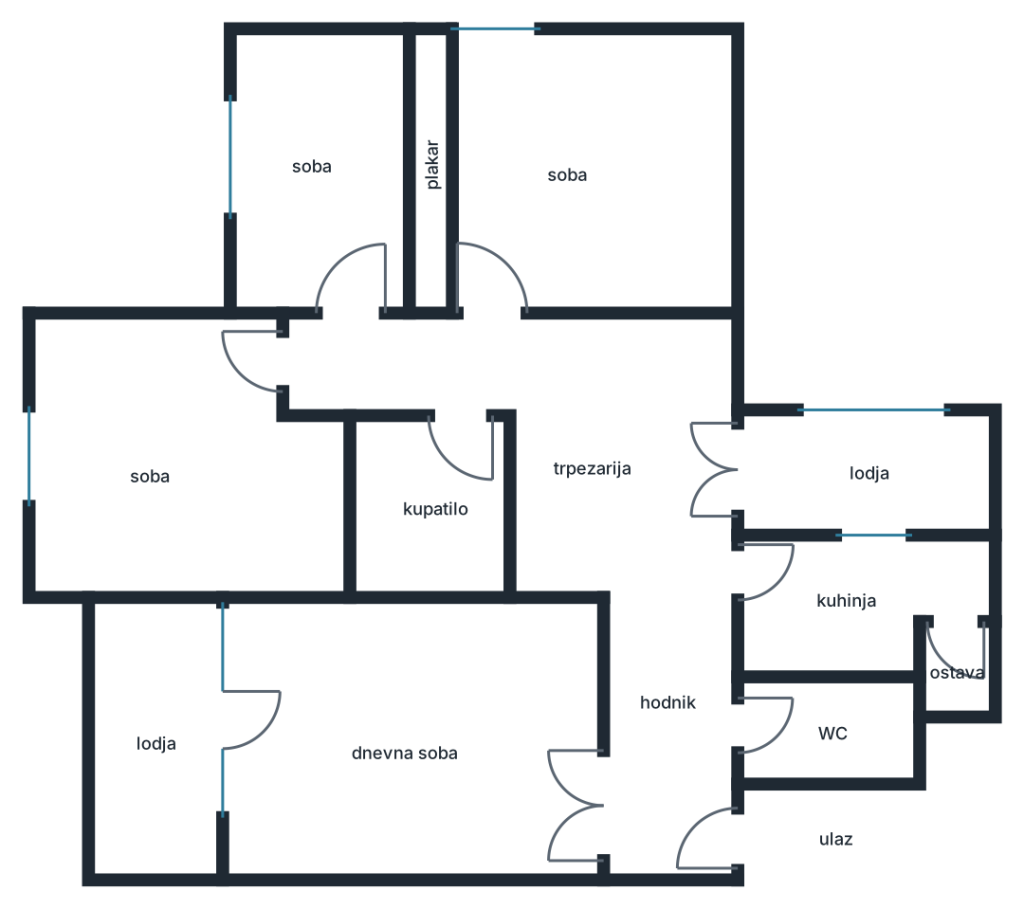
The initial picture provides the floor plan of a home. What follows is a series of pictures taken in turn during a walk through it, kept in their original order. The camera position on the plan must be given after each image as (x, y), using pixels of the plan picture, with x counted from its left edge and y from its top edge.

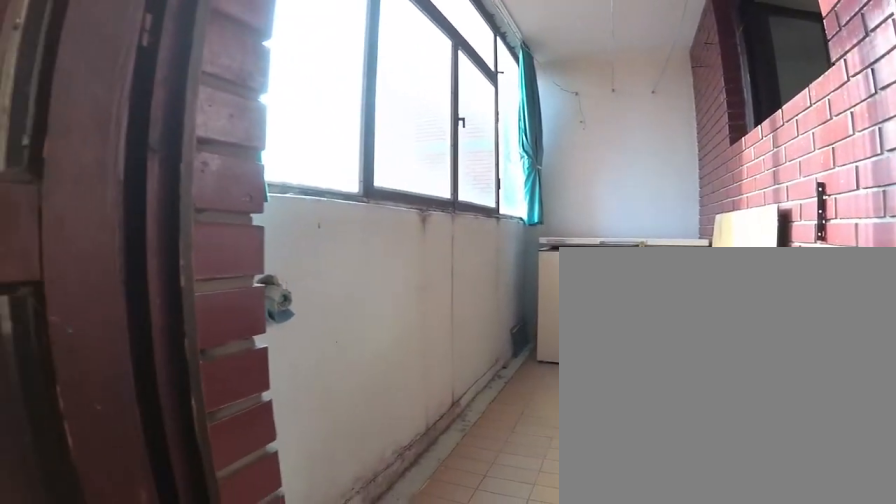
(735, 457)
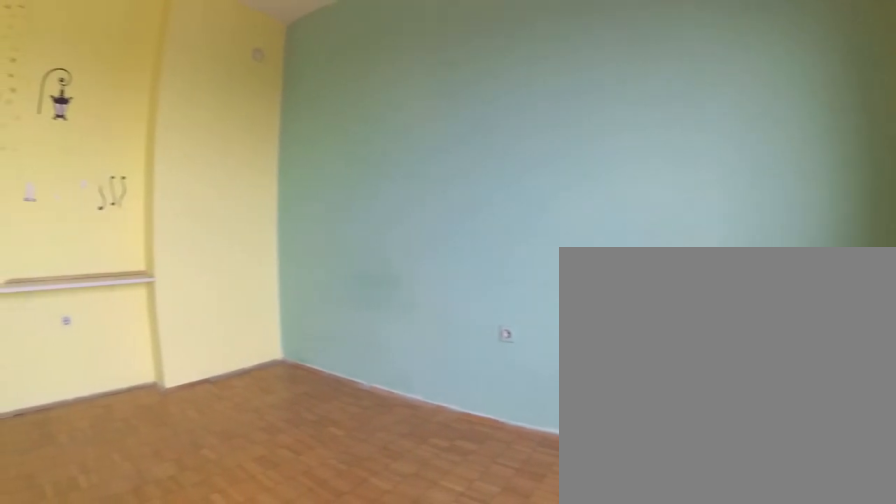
(70, 383)
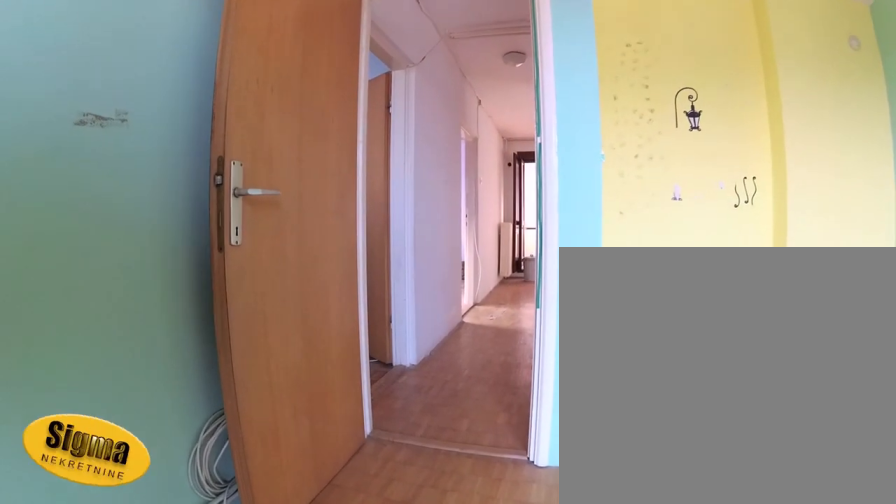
(89, 390)
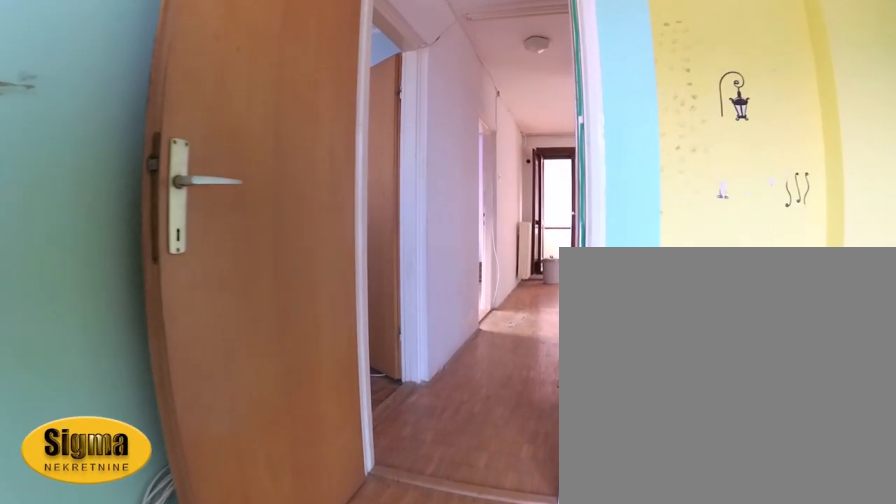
(132, 385)
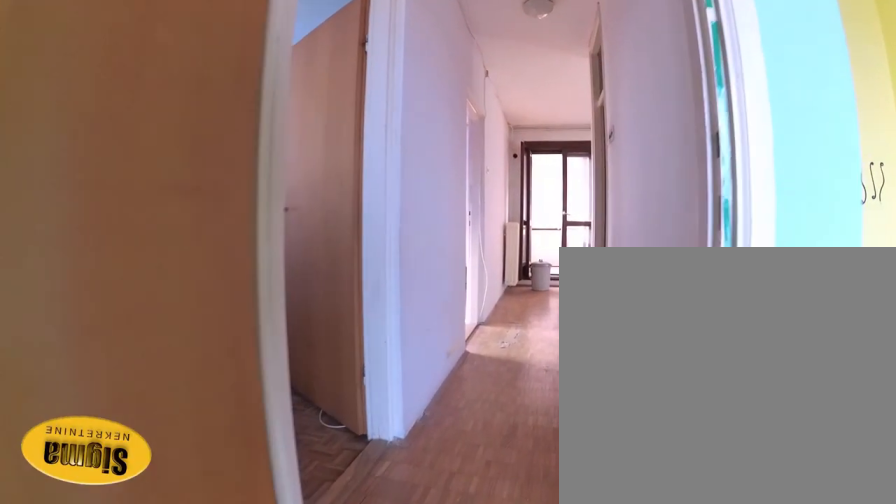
(212, 376)
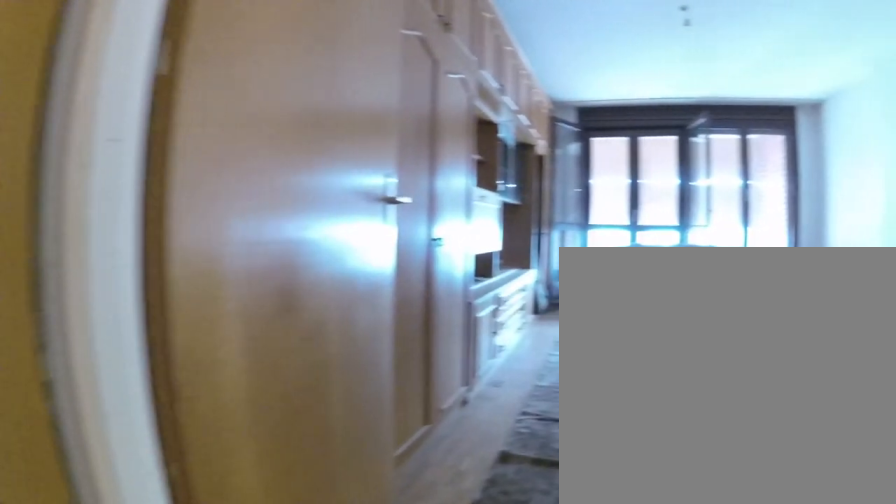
(631, 783)
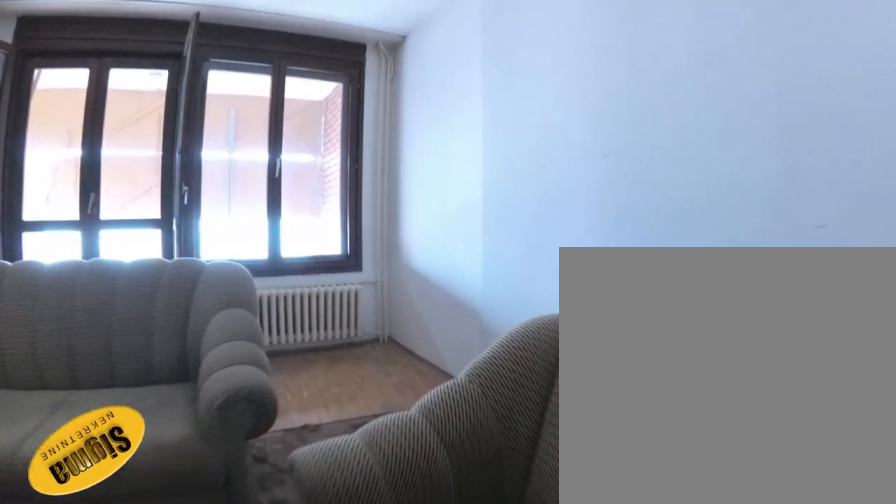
(500, 700)
